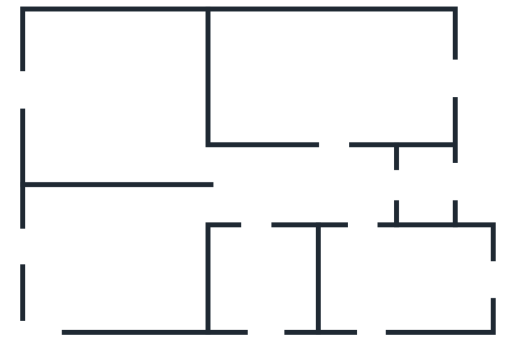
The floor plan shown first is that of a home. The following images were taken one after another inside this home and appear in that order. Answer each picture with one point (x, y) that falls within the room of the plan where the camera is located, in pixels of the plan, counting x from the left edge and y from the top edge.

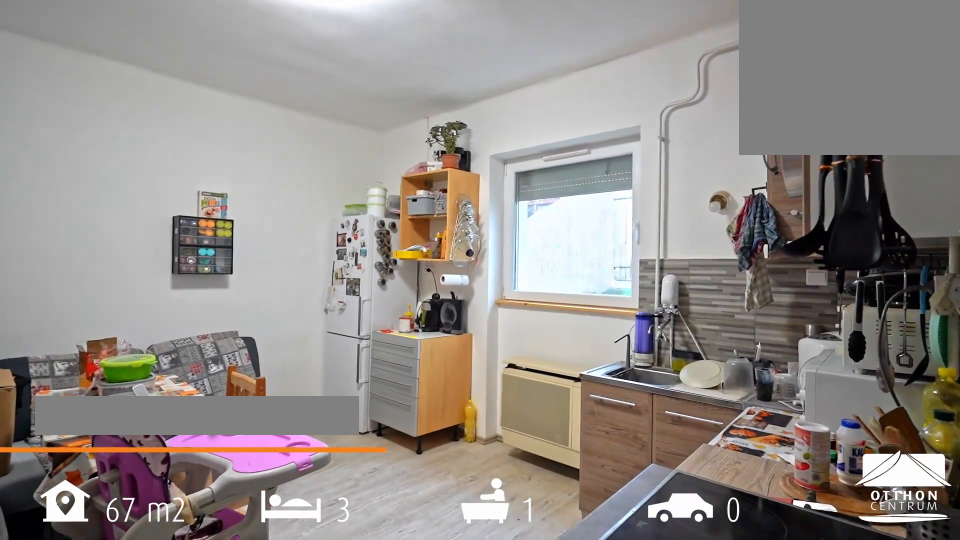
(331, 79)
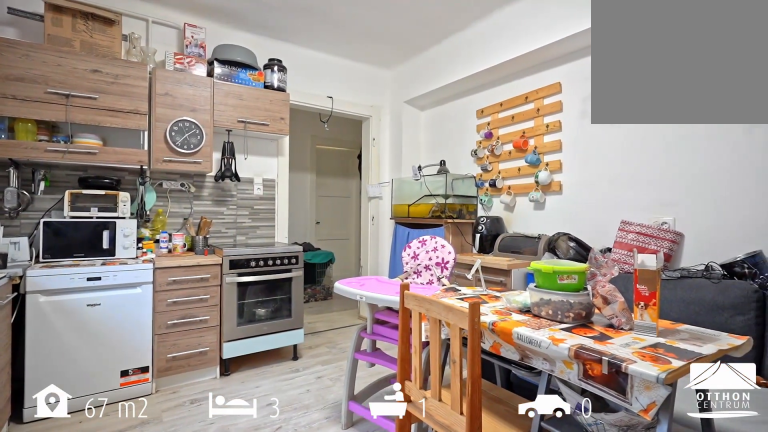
(331, 79)
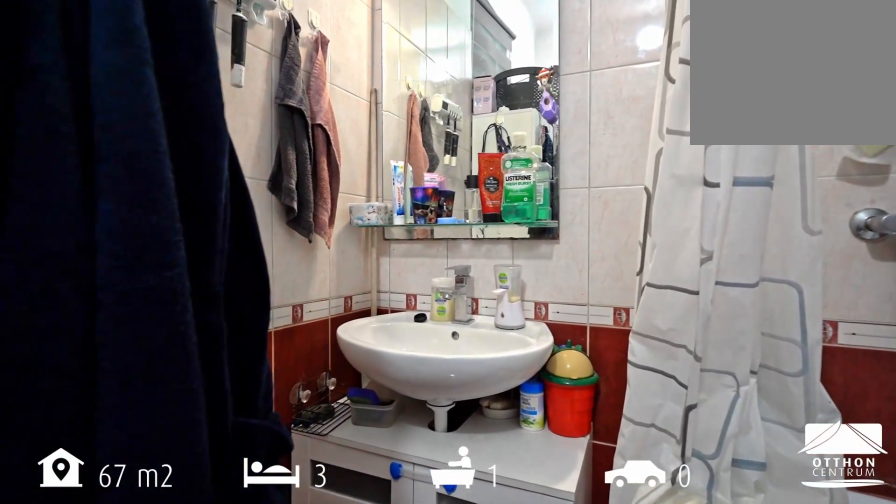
(268, 281)
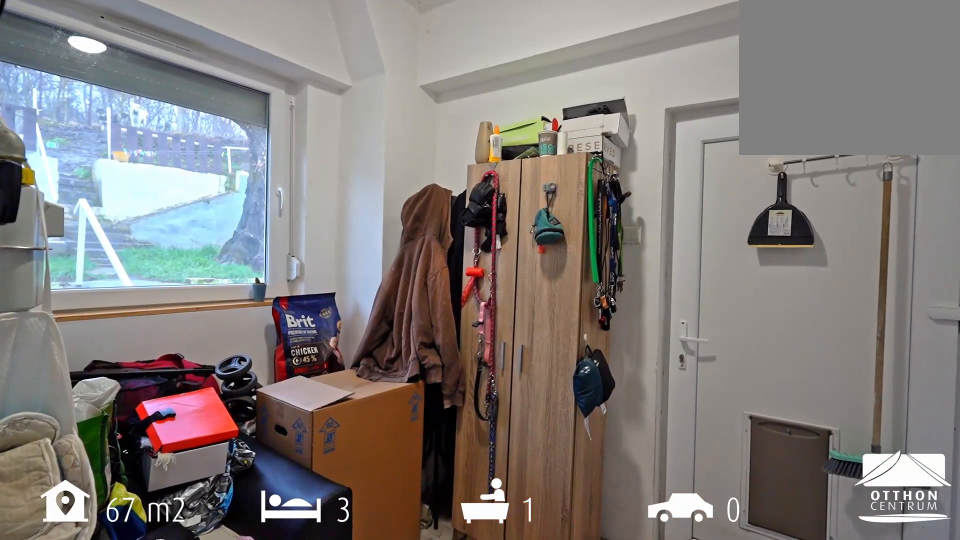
(403, 277)
